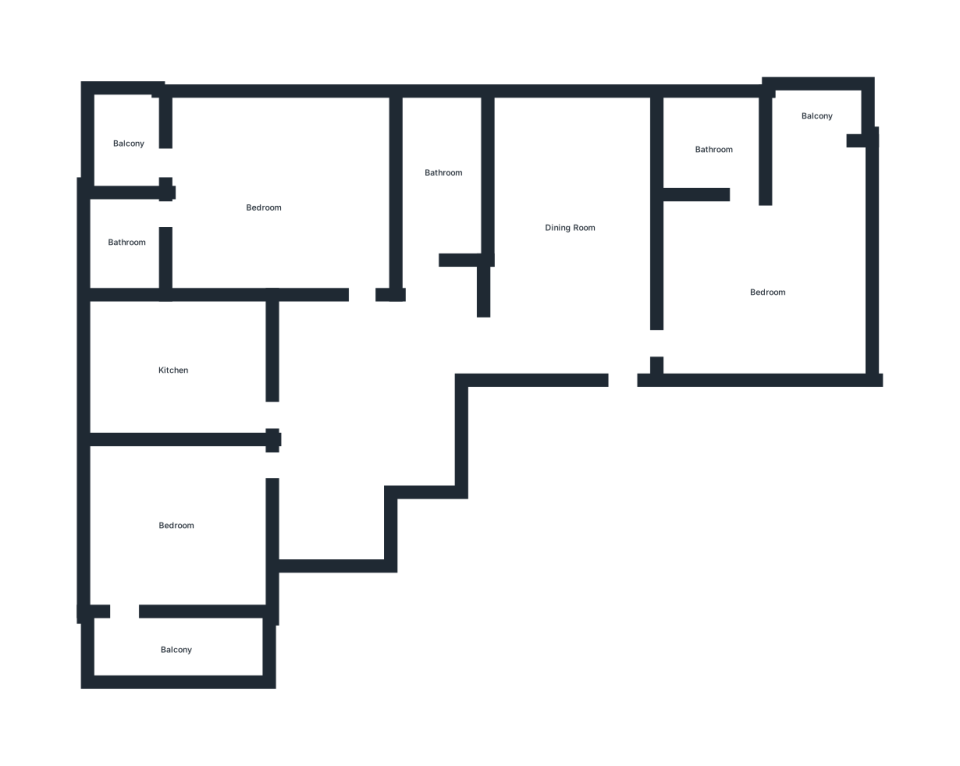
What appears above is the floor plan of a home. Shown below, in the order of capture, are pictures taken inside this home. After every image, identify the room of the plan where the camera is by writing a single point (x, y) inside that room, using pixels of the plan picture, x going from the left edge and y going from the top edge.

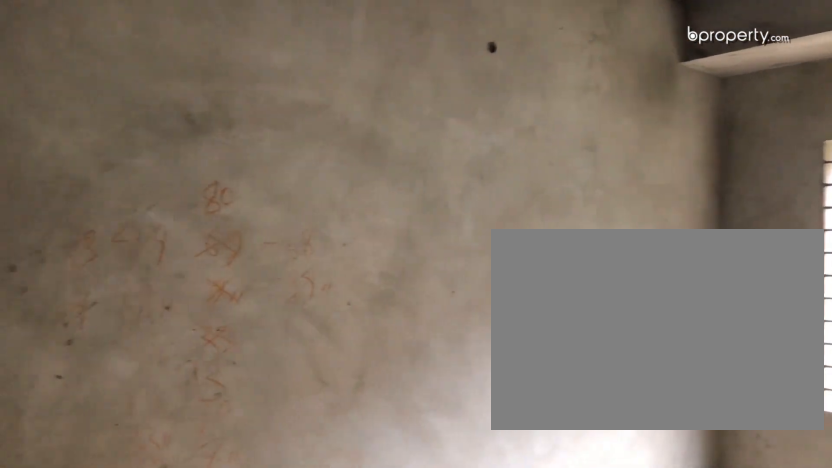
(576, 226)
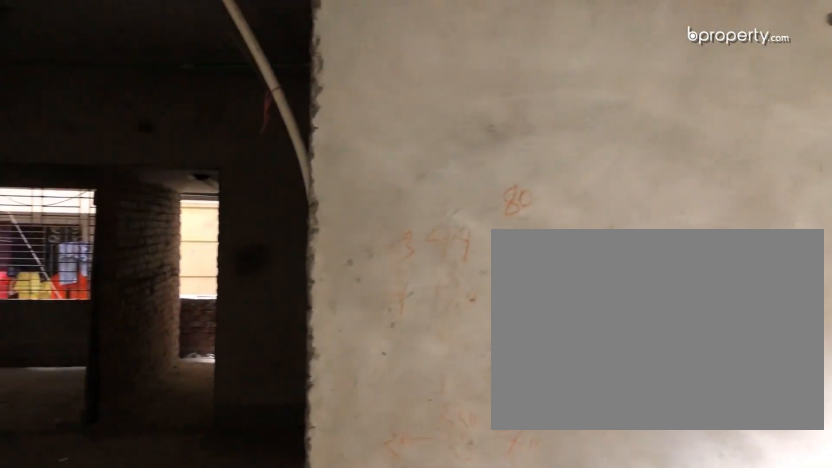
(576, 226)
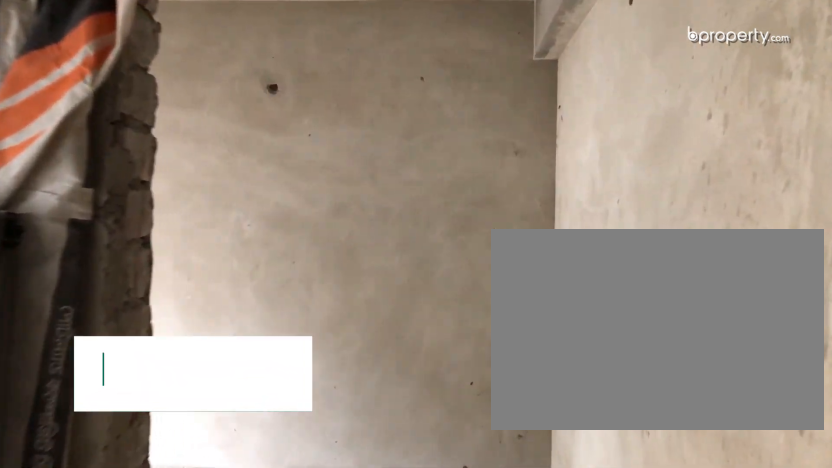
(754, 284)
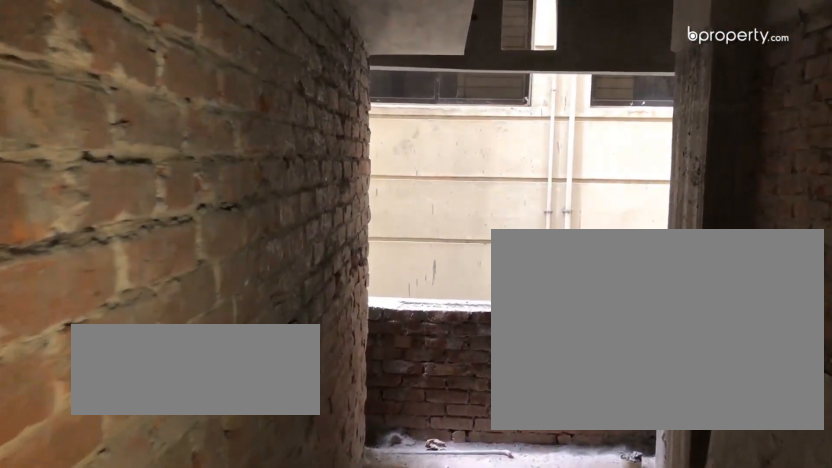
(179, 369)
